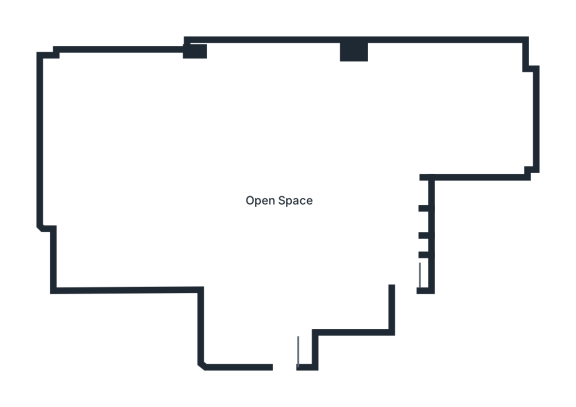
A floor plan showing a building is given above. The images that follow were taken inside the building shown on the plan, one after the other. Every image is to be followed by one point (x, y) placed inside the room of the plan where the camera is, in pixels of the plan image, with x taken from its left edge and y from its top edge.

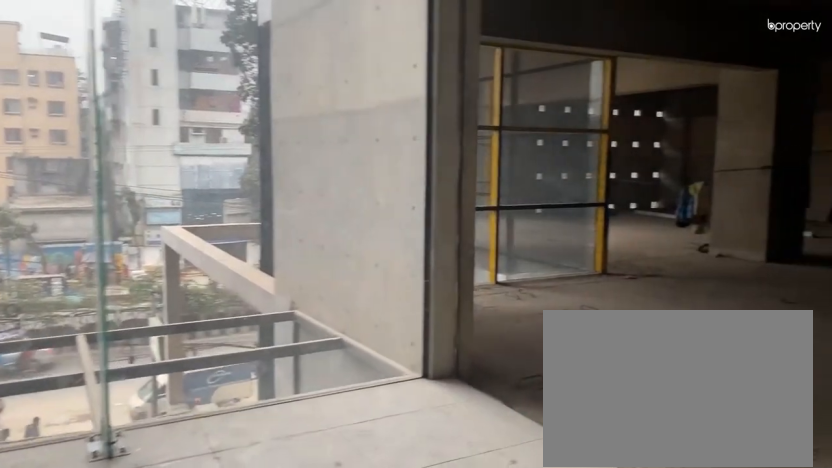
(287, 345)
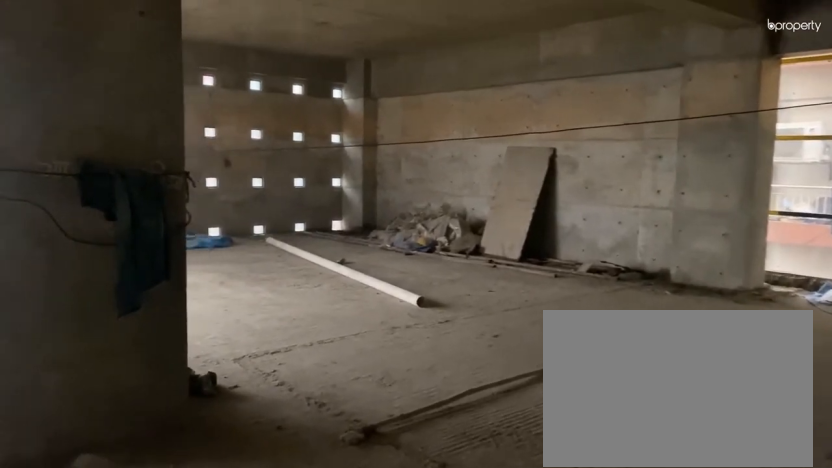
(287, 216)
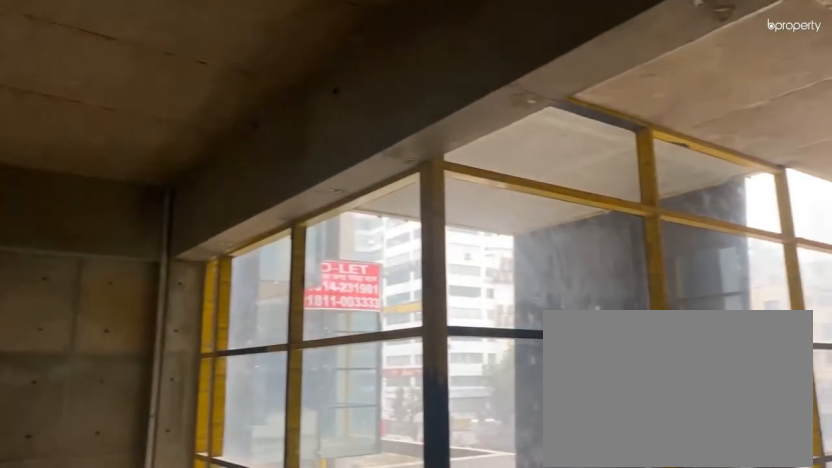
(287, 216)
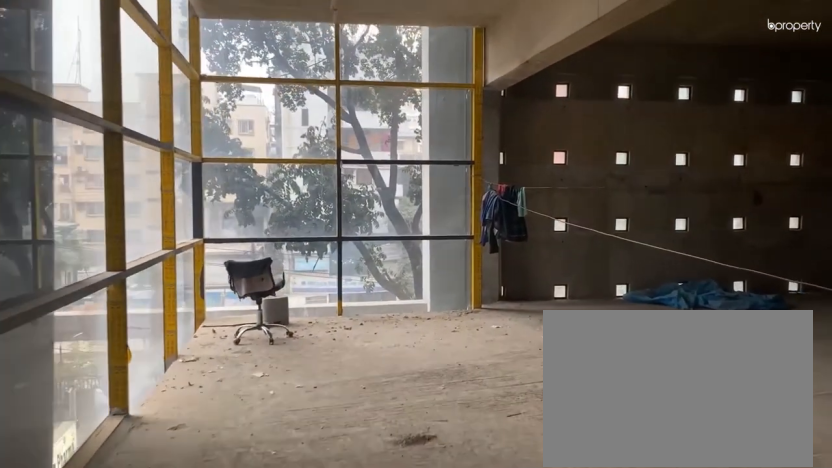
(166, 261)
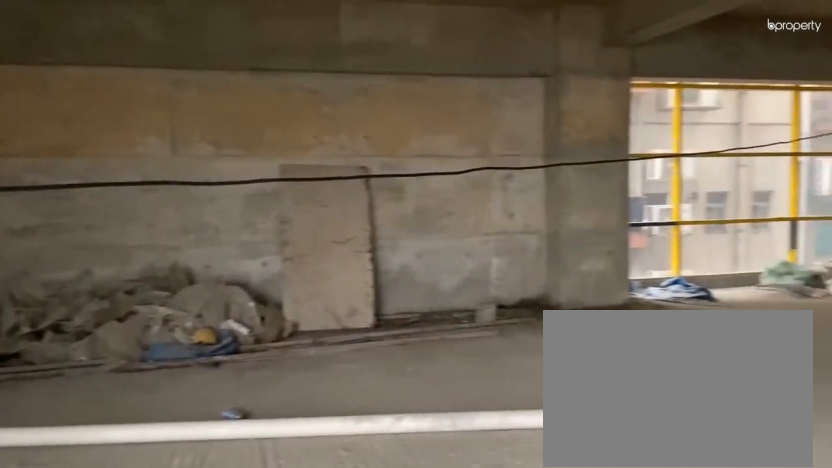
(88, 146)
